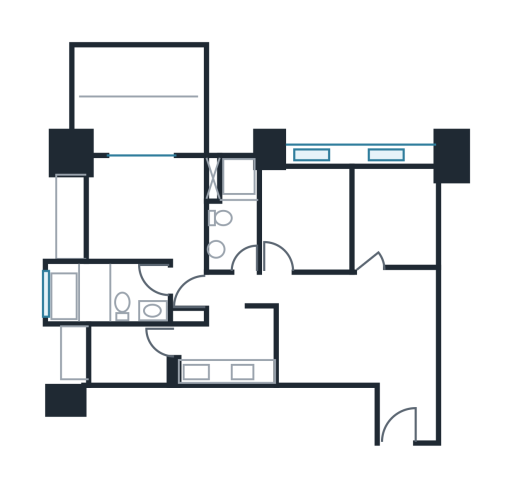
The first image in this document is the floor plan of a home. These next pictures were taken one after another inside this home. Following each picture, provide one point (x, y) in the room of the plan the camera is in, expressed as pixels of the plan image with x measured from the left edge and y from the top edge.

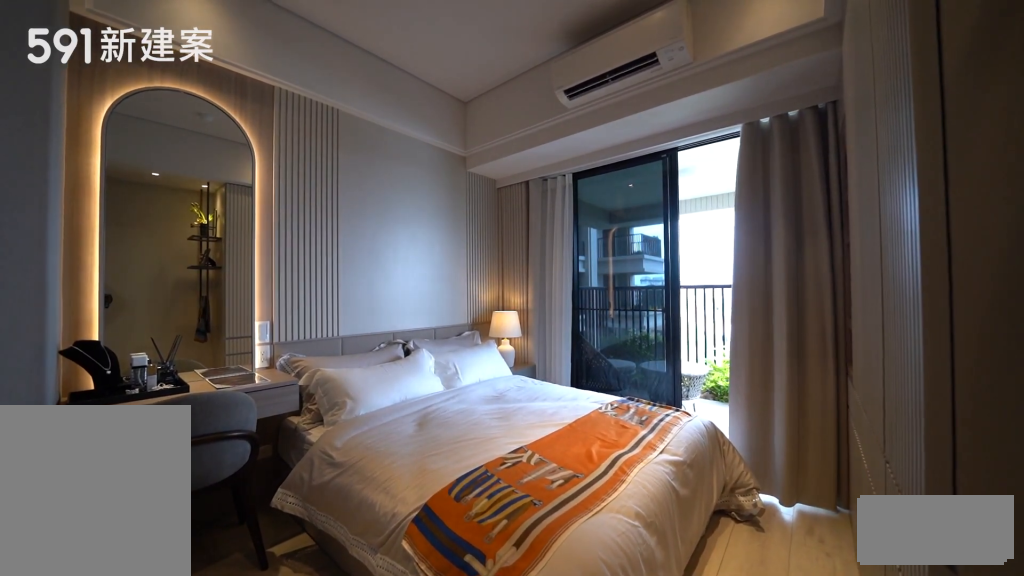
(147, 213)
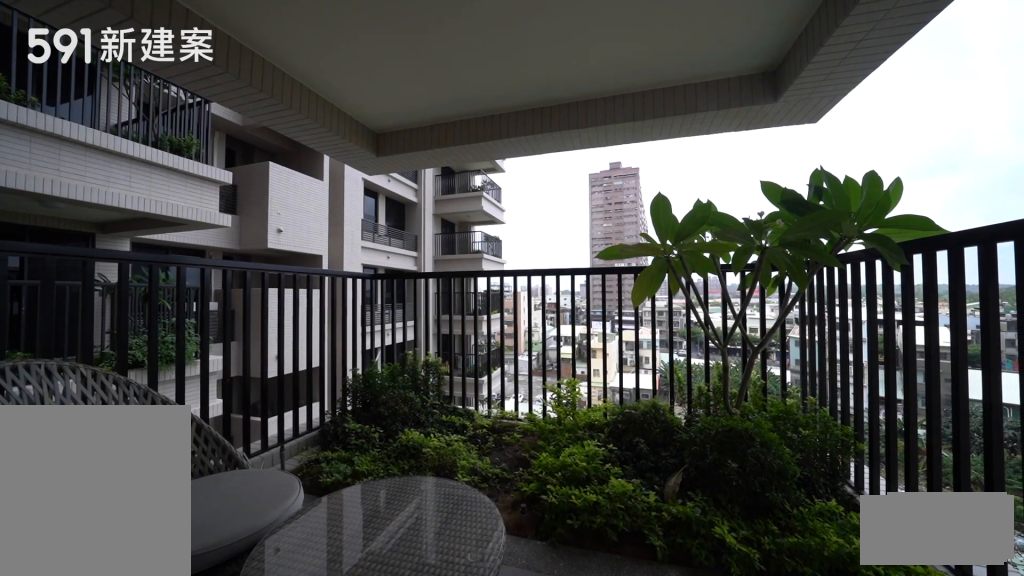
(139, 101)
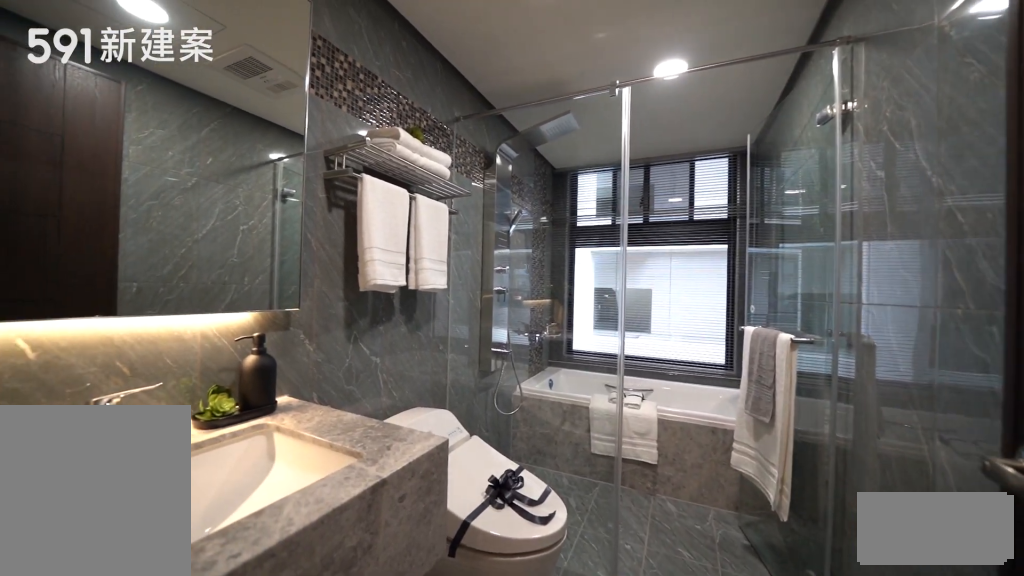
(103, 292)
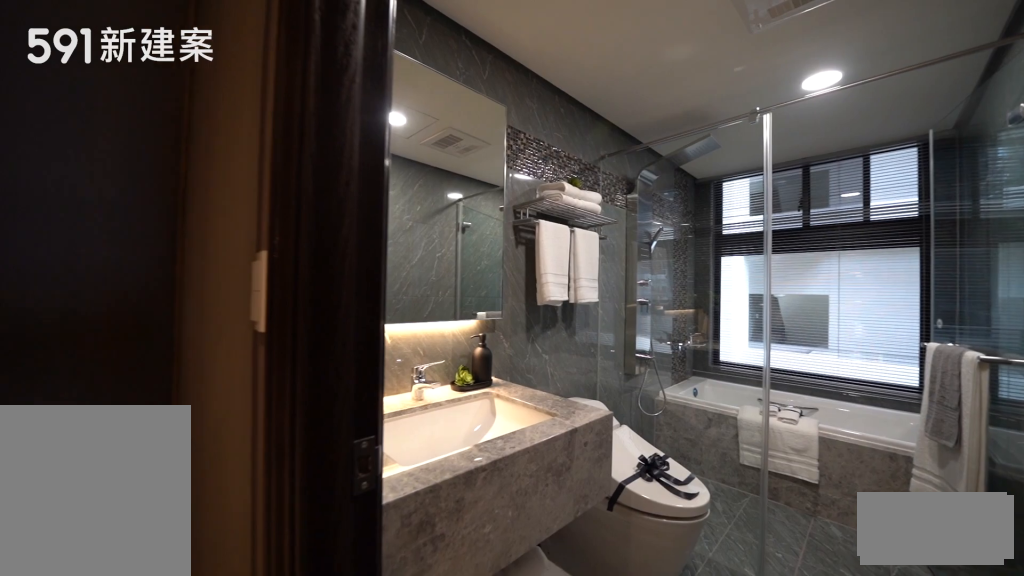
(103, 292)
